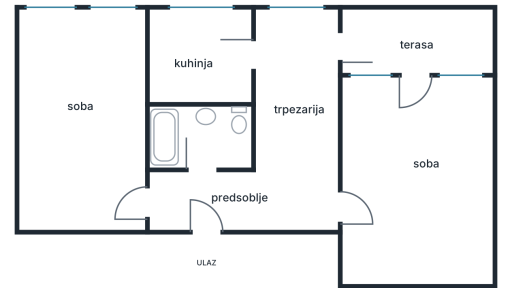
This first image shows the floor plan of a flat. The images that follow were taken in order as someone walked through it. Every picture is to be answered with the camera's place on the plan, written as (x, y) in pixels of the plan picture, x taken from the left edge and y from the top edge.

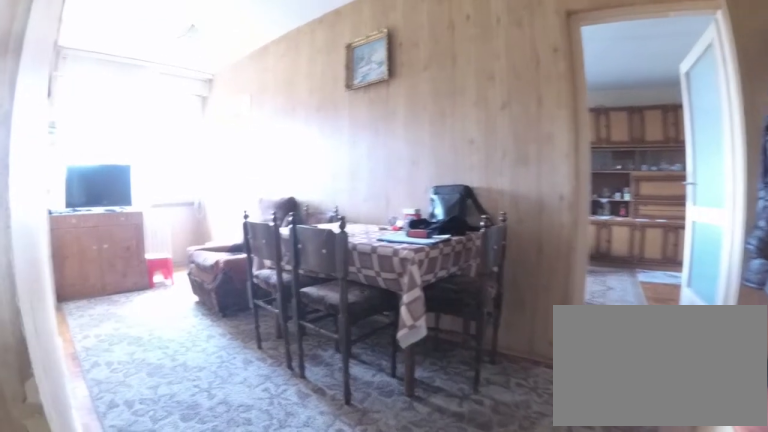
(246, 200)
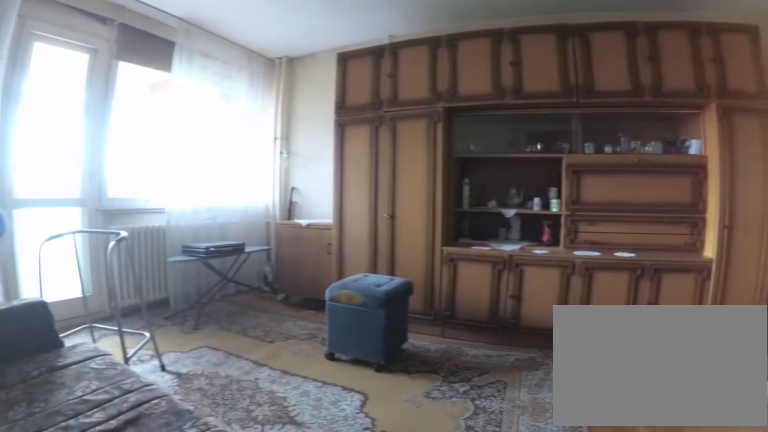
(341, 206)
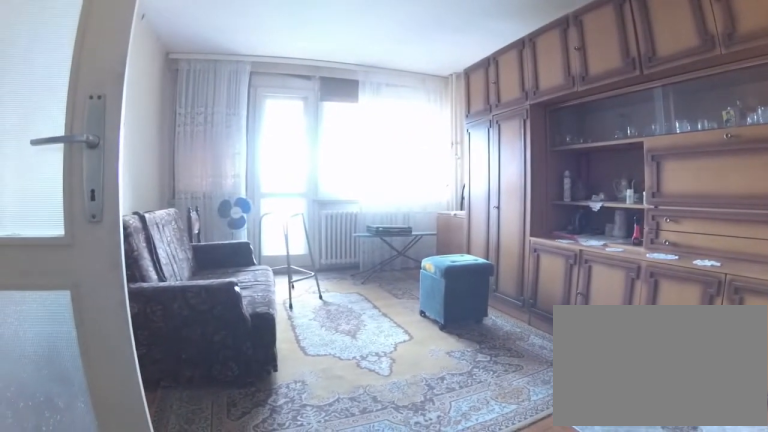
(416, 271)
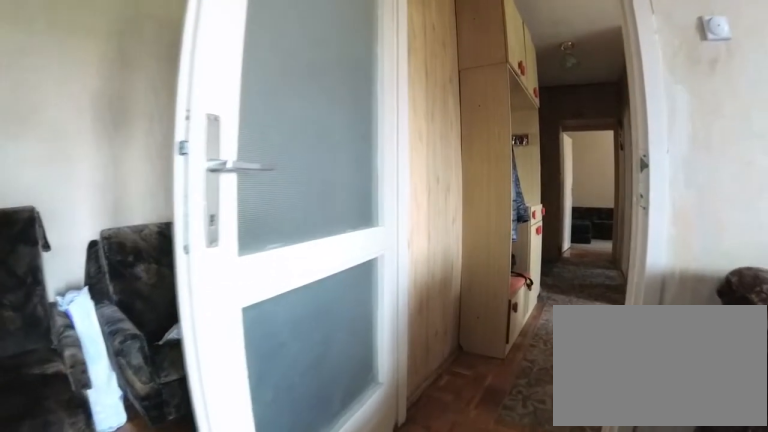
(405, 199)
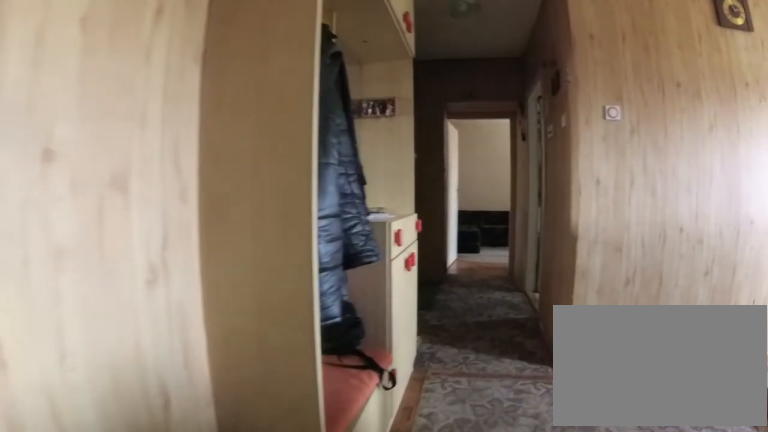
(347, 203)
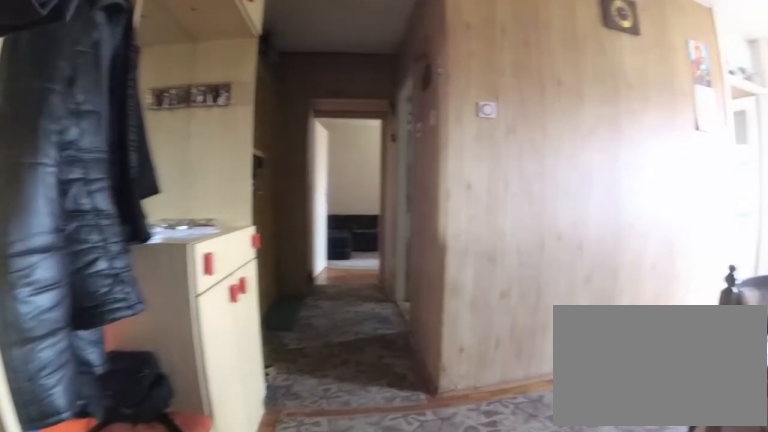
(342, 207)
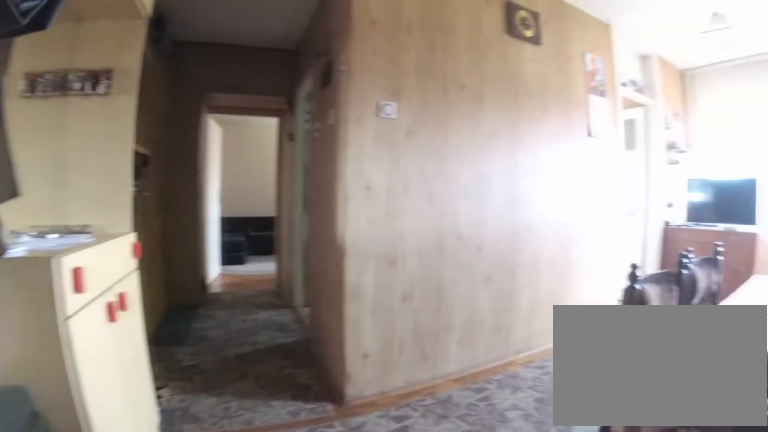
(339, 207)
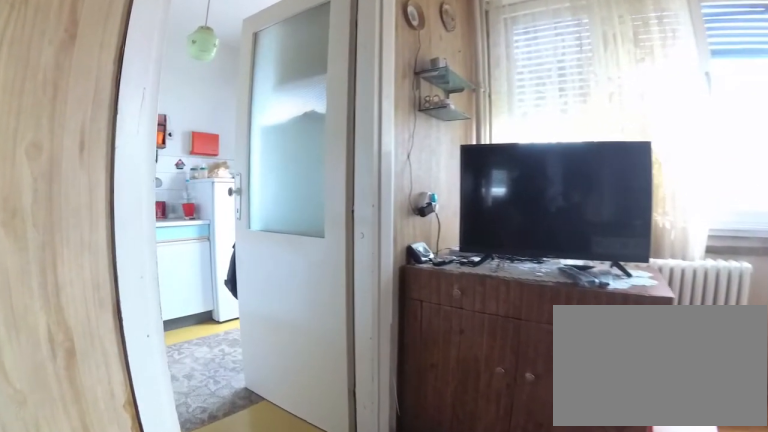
(297, 90)
